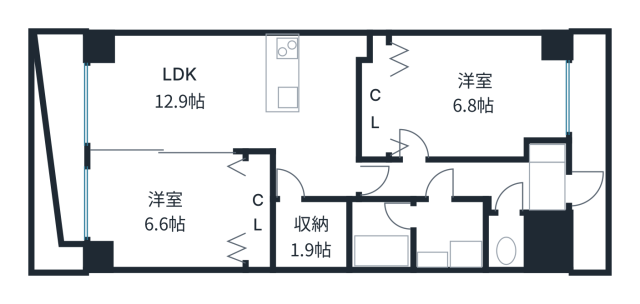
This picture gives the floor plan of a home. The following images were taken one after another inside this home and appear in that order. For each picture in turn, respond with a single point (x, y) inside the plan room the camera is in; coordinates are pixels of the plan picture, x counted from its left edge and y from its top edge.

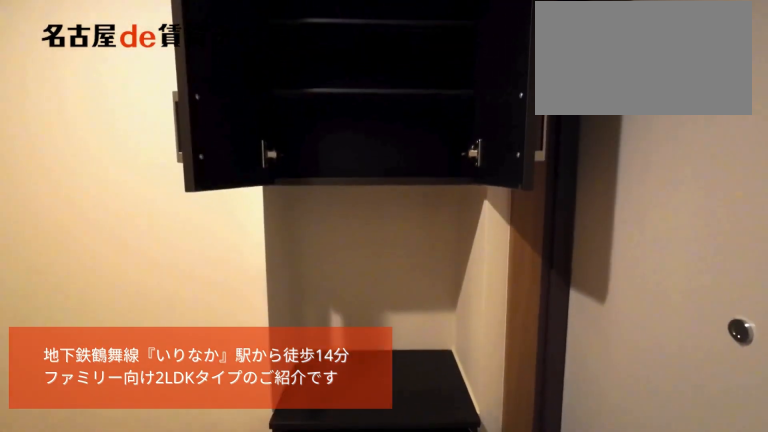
(547, 178)
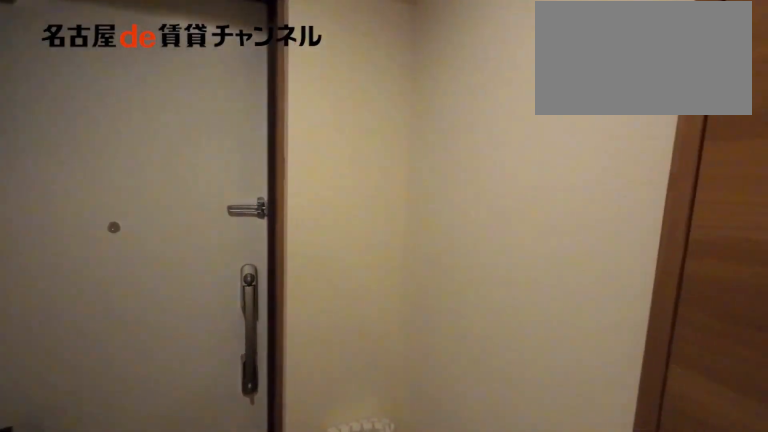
(547, 178)
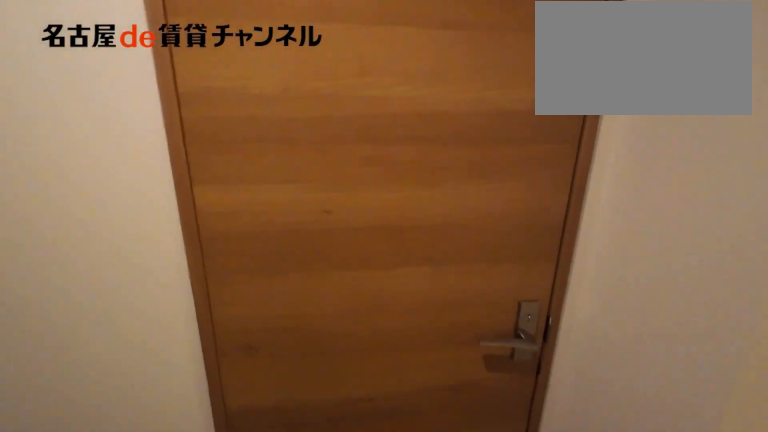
(449, 181)
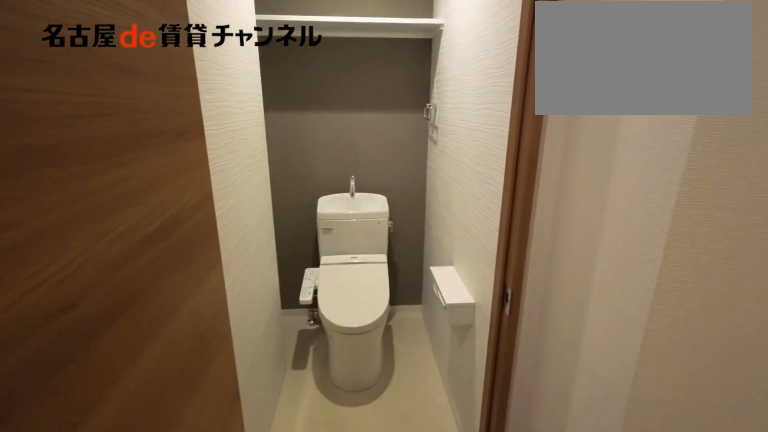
(506, 241)
